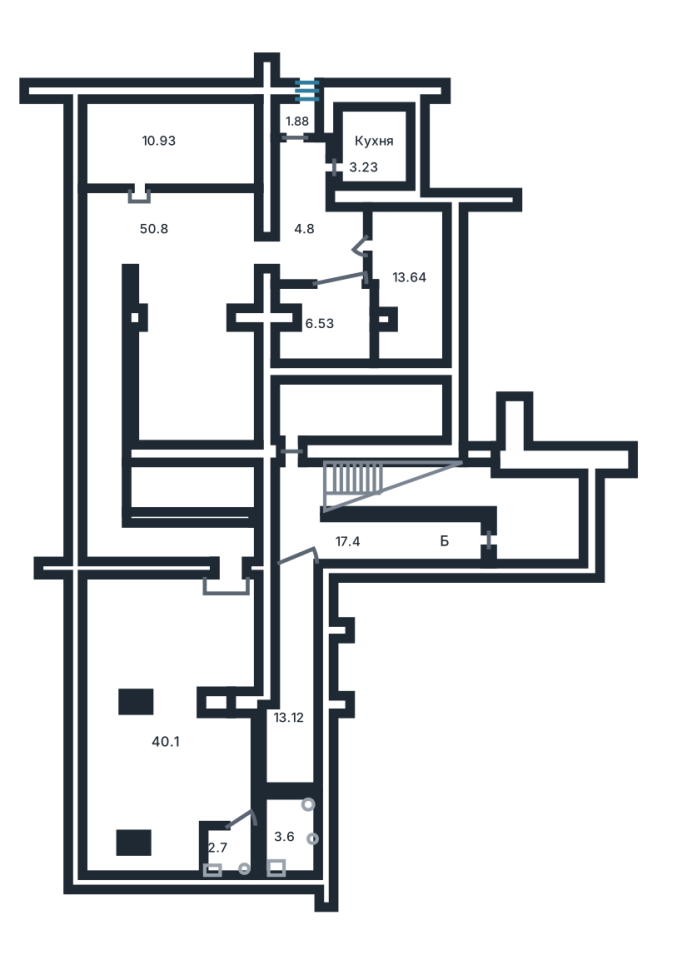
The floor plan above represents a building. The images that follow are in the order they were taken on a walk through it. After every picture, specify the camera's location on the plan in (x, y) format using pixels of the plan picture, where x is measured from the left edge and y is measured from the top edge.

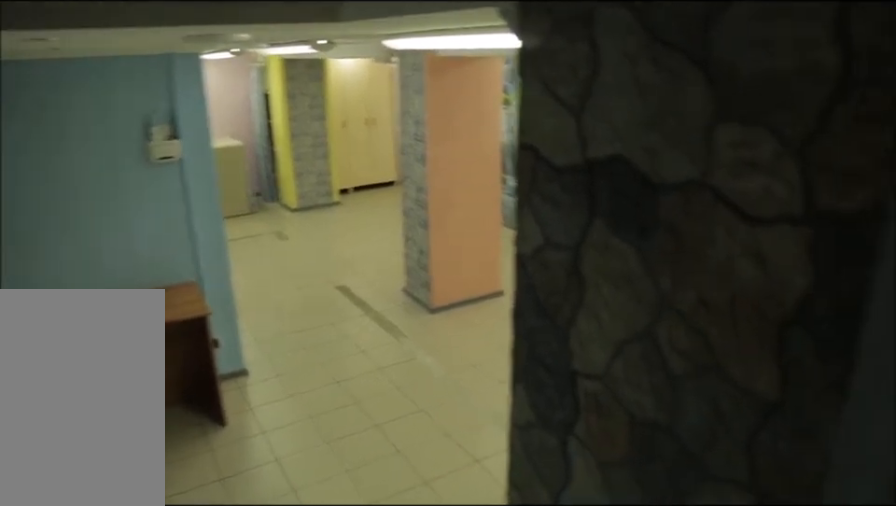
(231, 590)
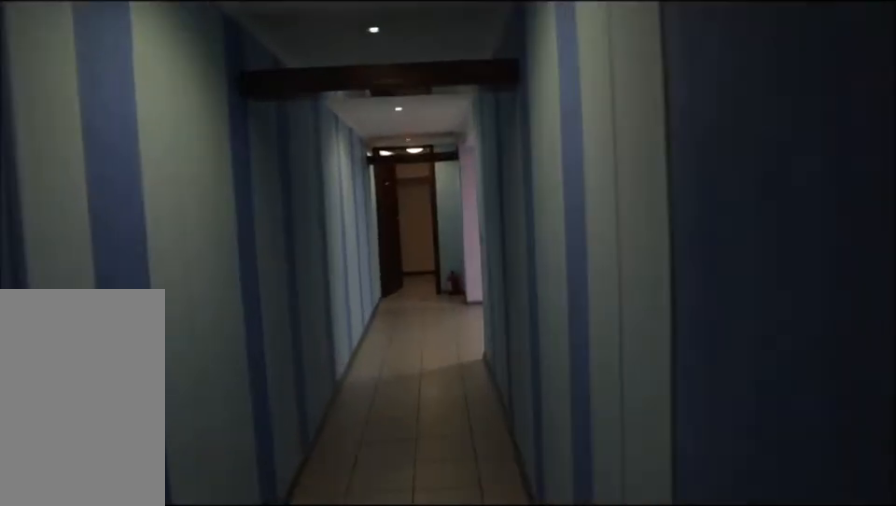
(99, 534)
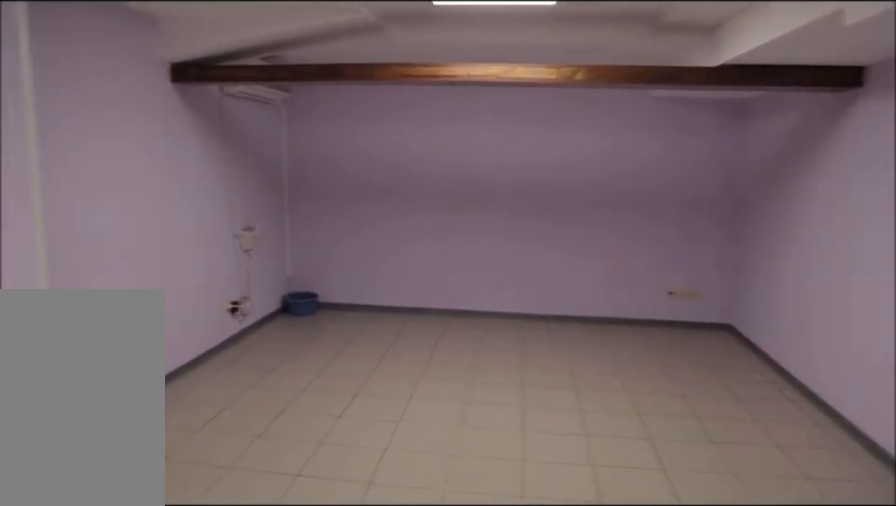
(195, 254)
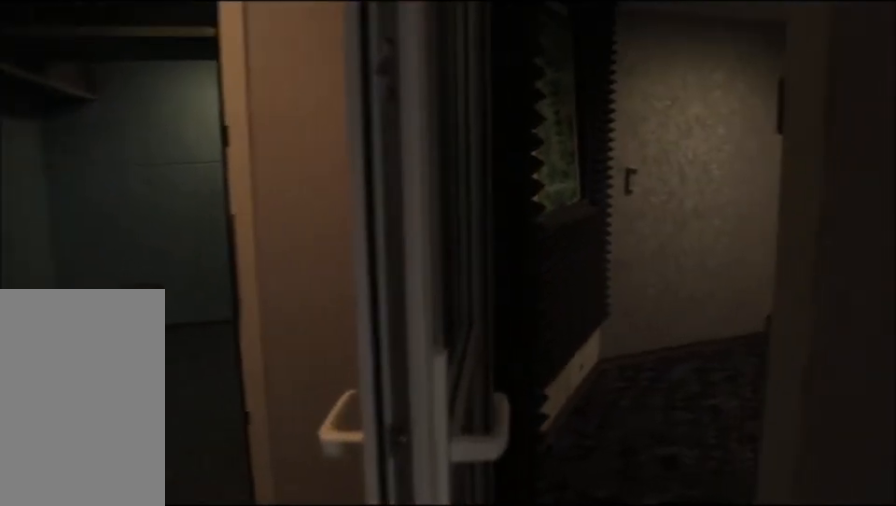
(310, 254)
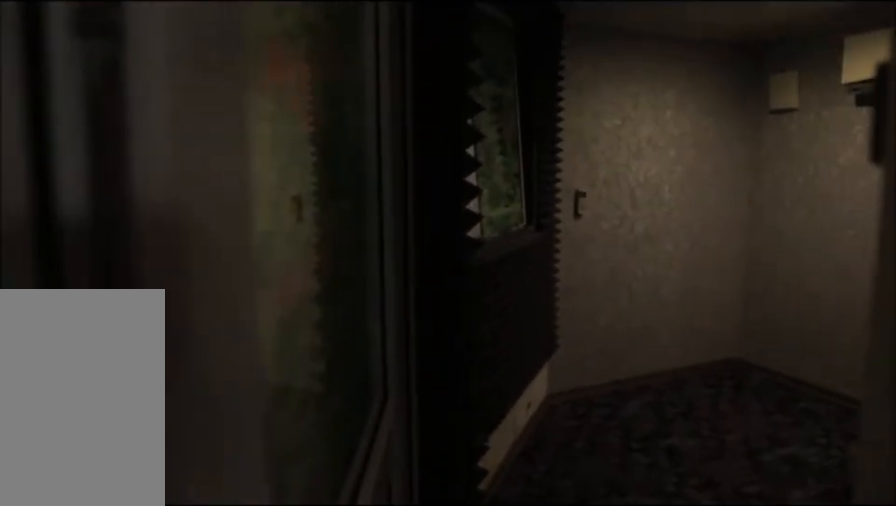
(313, 258)
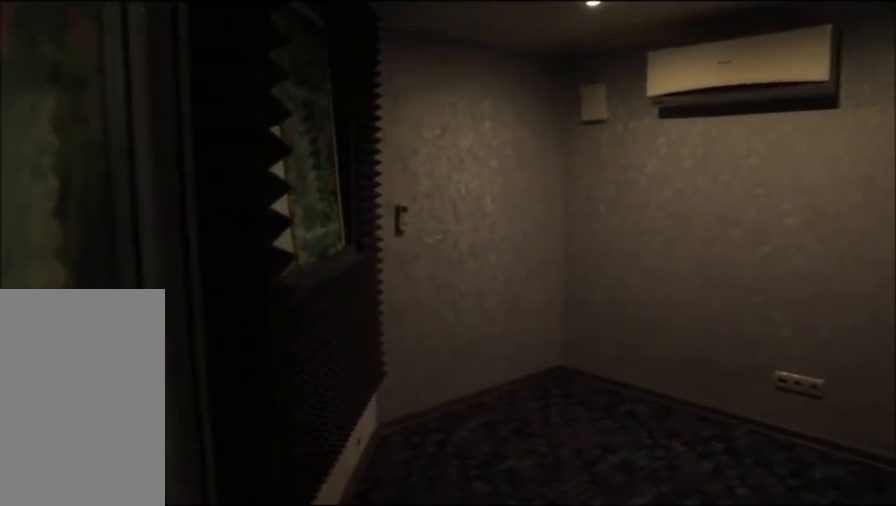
(315, 278)
